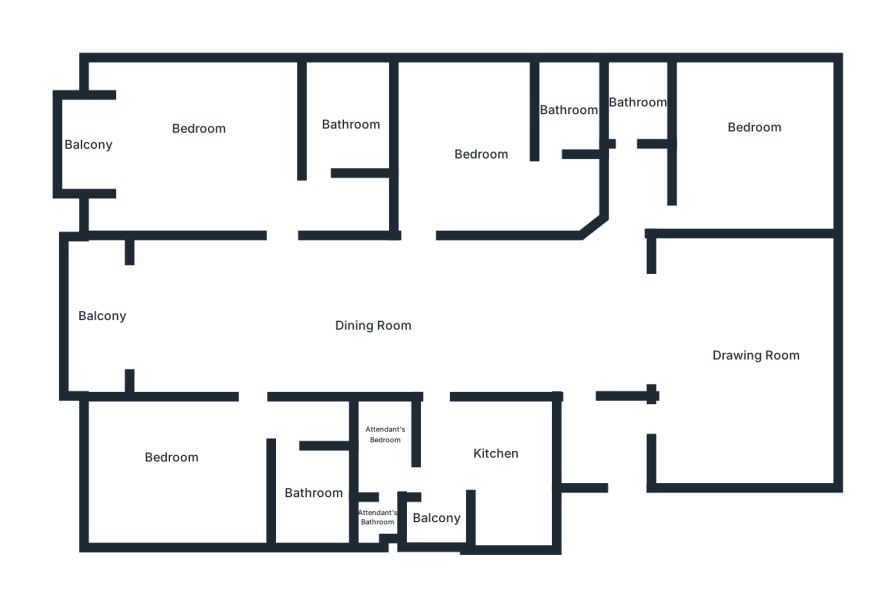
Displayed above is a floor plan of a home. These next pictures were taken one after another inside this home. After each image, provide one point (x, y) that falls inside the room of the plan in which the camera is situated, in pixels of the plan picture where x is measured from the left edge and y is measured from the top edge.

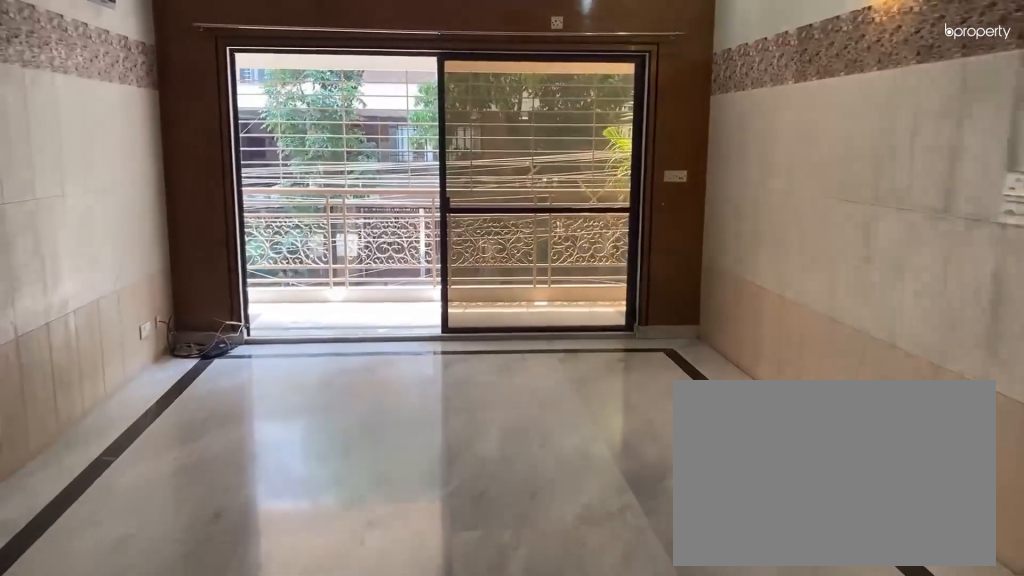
(249, 309)
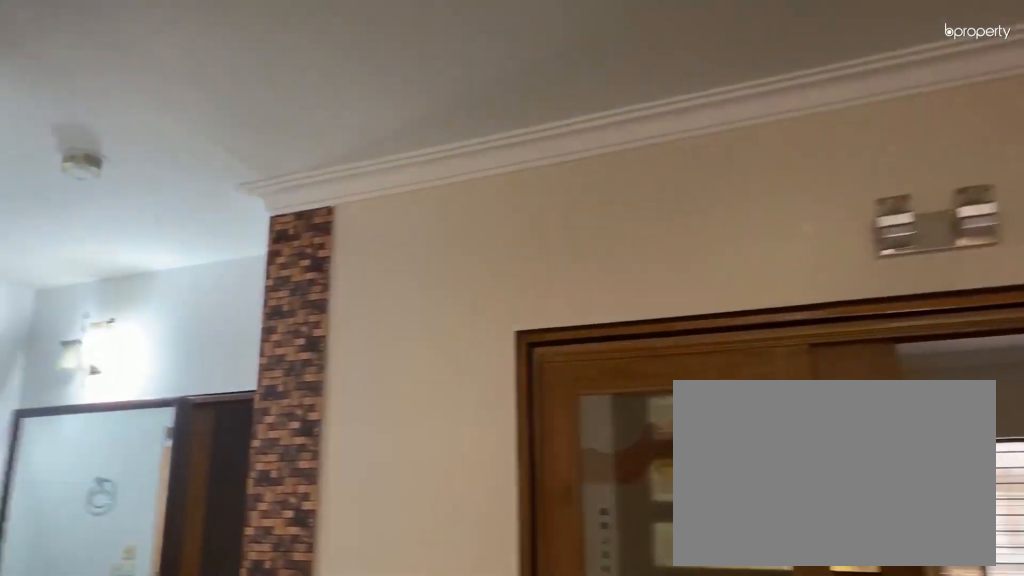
(474, 310)
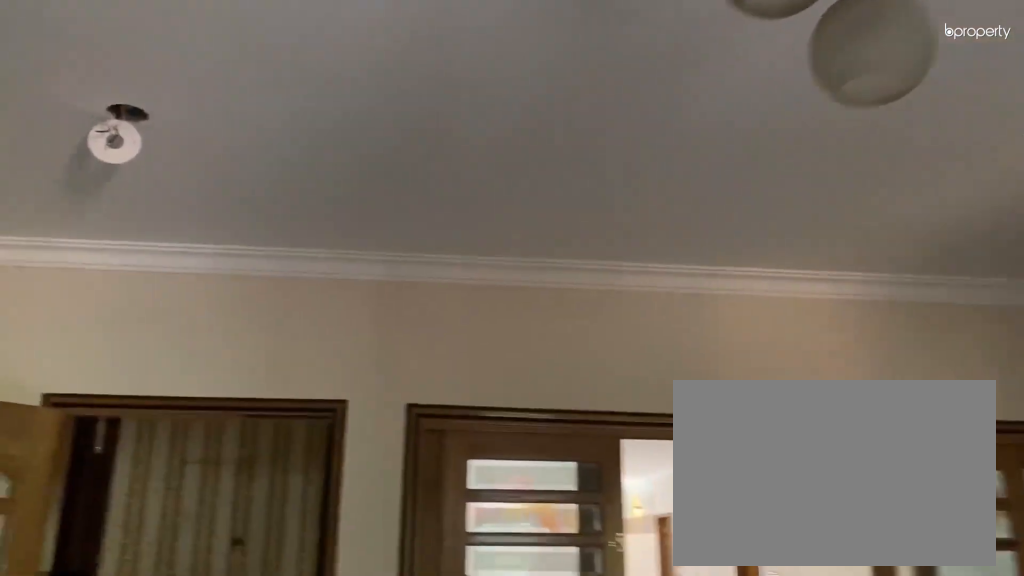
(741, 322)
